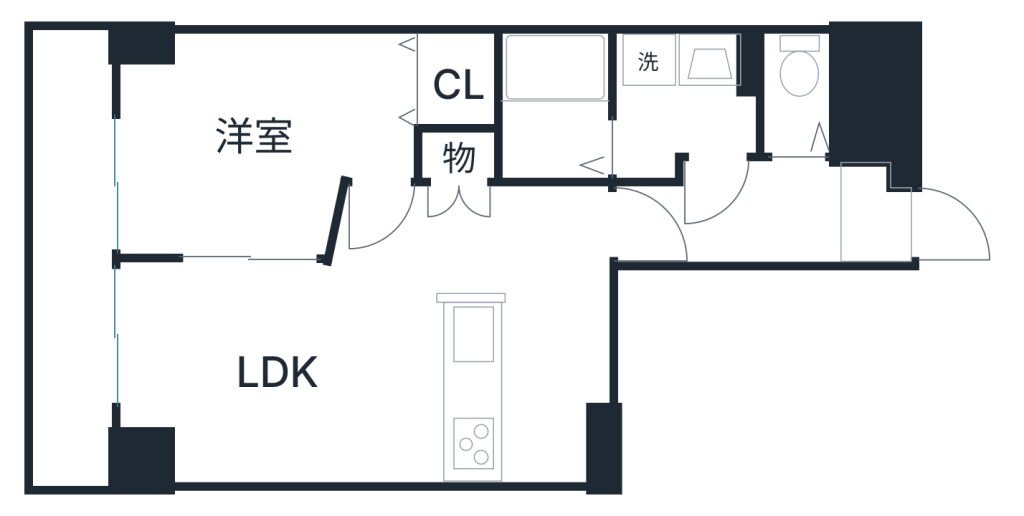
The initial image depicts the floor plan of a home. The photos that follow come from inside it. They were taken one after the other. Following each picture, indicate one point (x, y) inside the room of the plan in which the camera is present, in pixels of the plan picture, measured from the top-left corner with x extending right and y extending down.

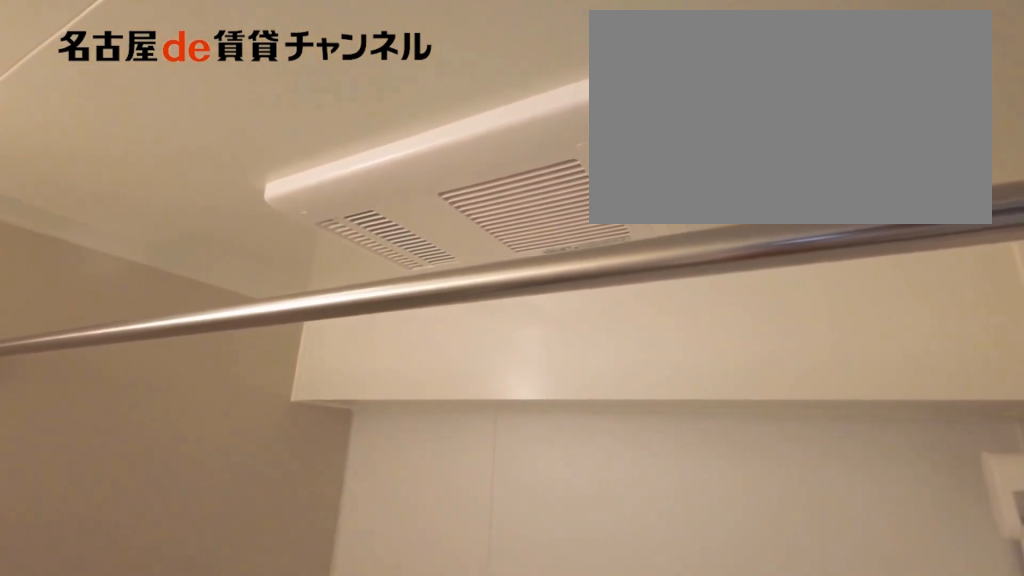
(551, 110)
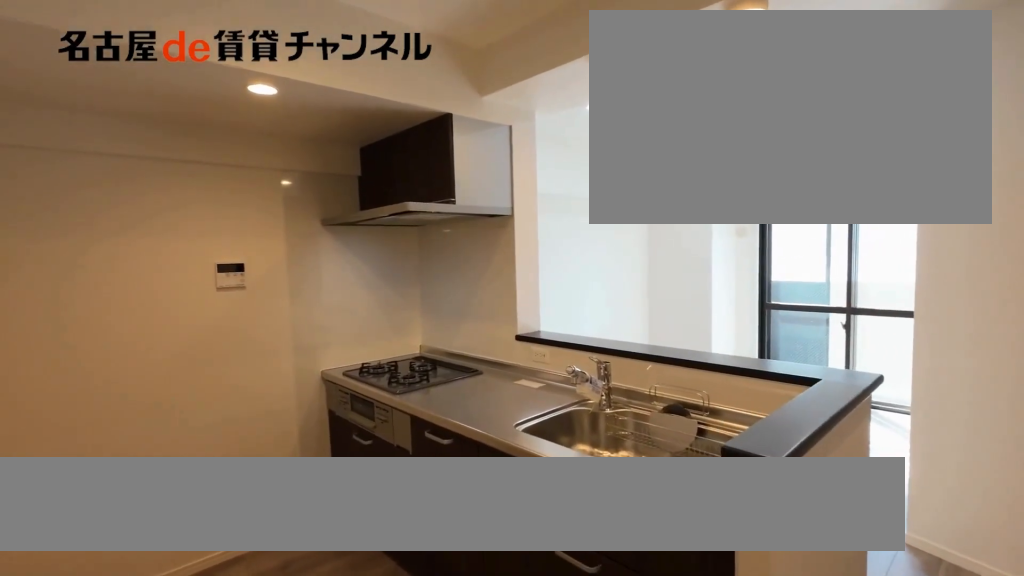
(524, 394)
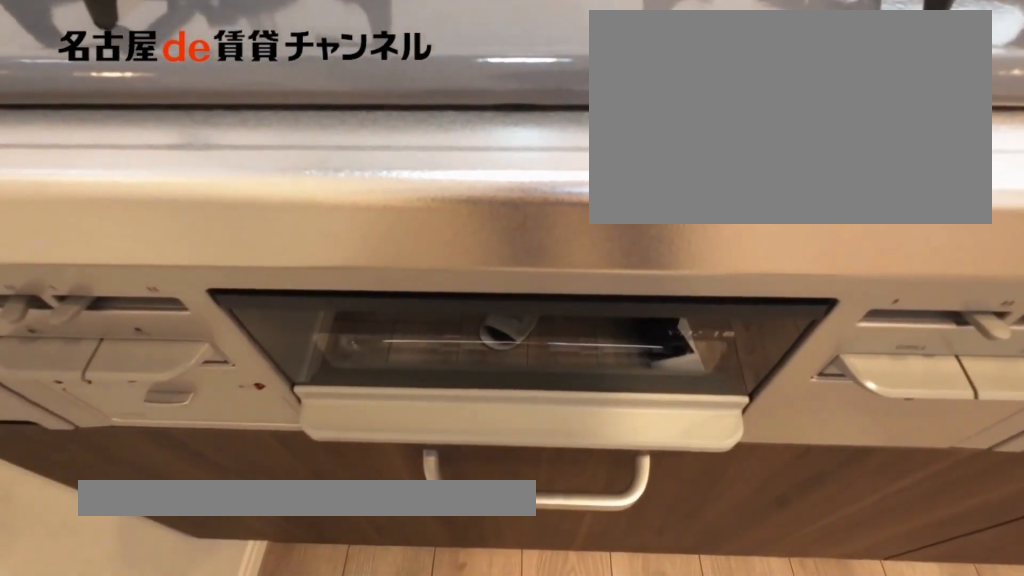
(524, 394)
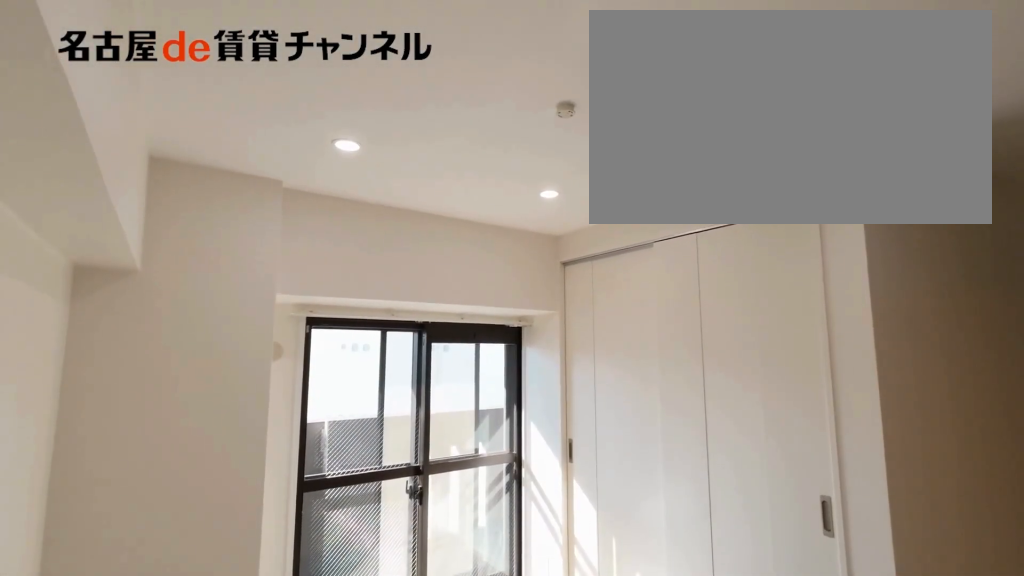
(275, 374)
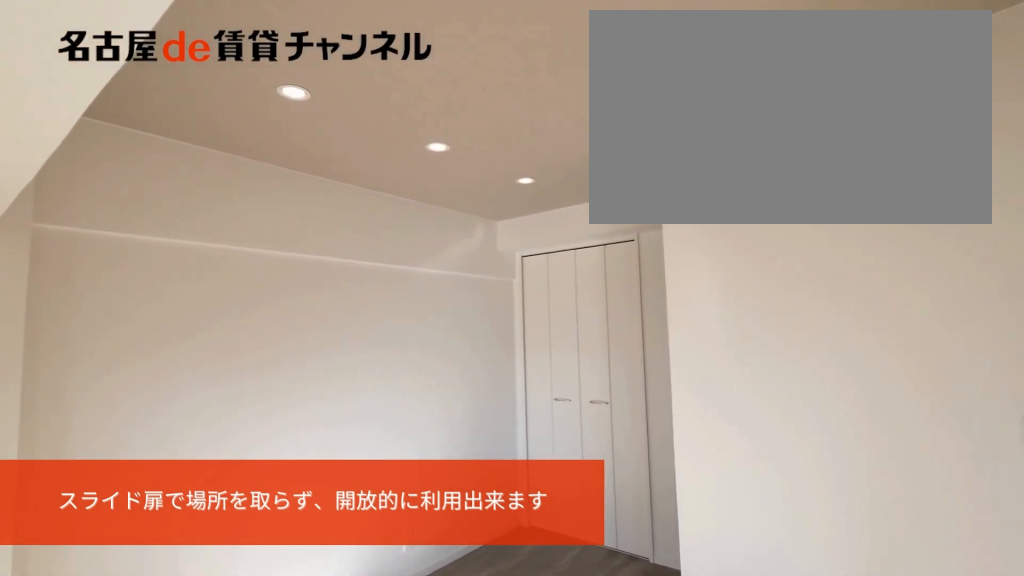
(255, 136)
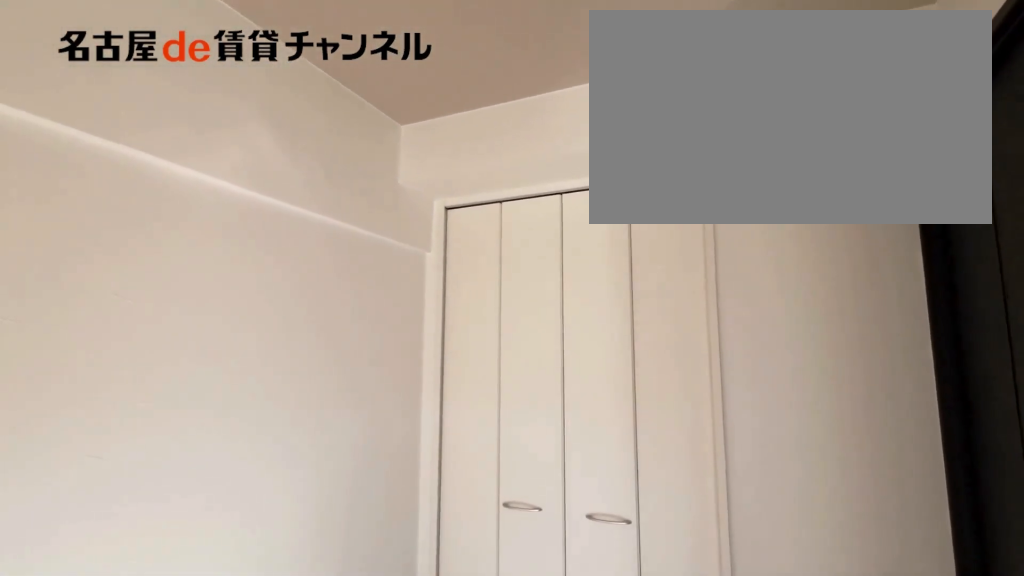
(255, 136)
